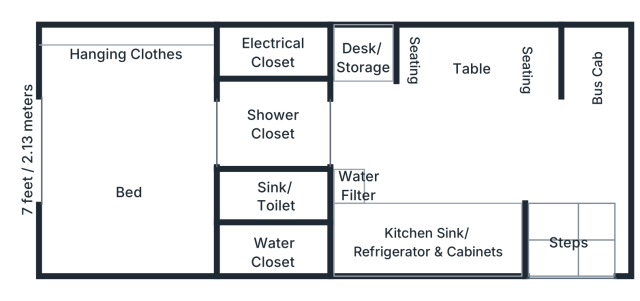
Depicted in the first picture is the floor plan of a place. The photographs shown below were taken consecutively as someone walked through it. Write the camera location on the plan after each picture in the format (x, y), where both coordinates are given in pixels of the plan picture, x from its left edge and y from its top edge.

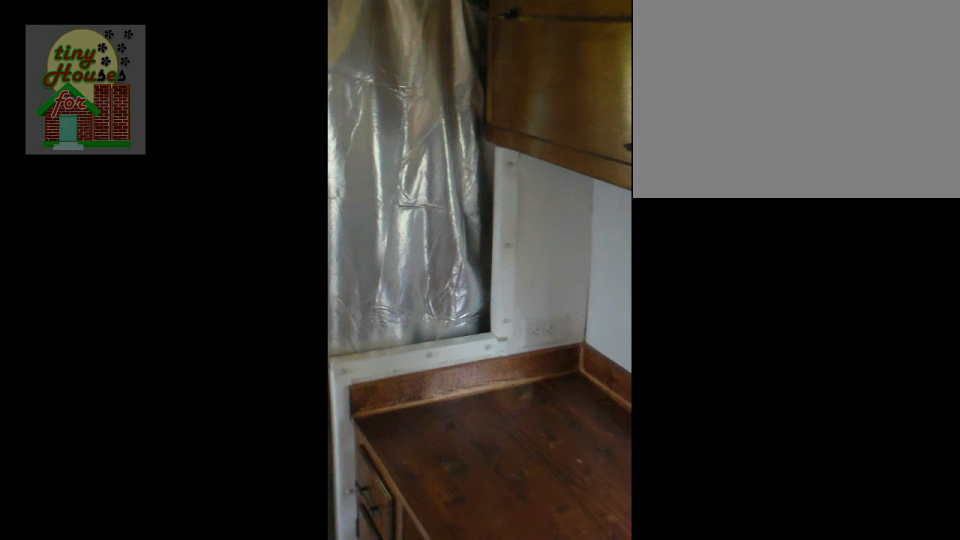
(400, 178)
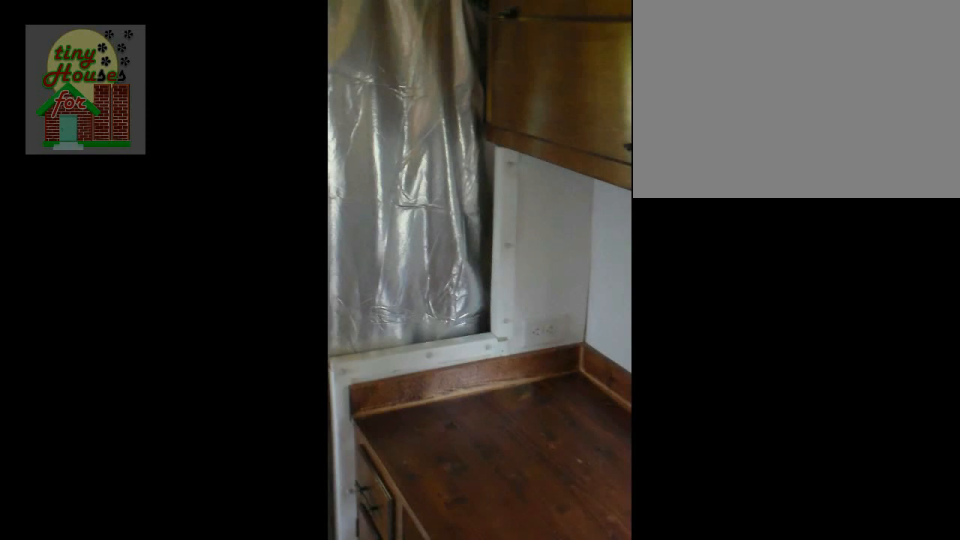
(400, 178)
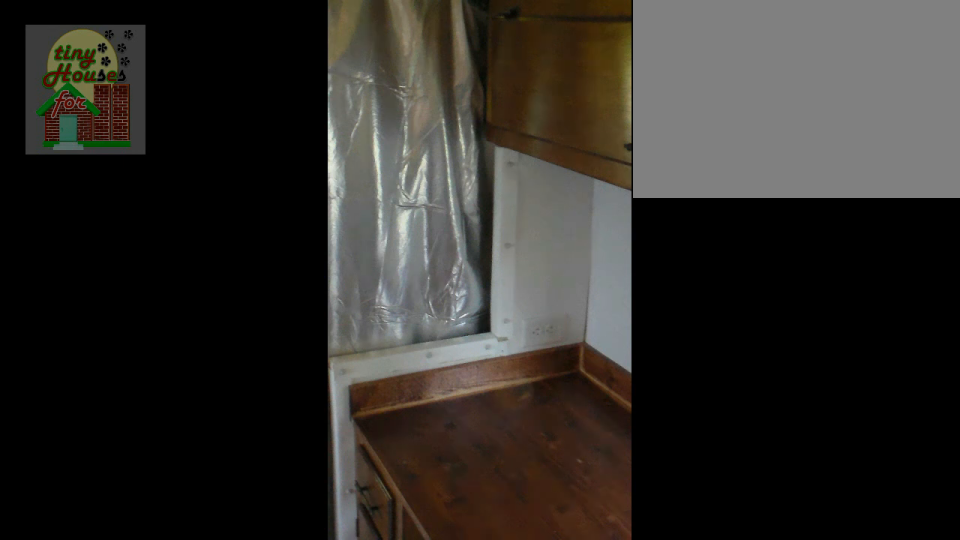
(400, 181)
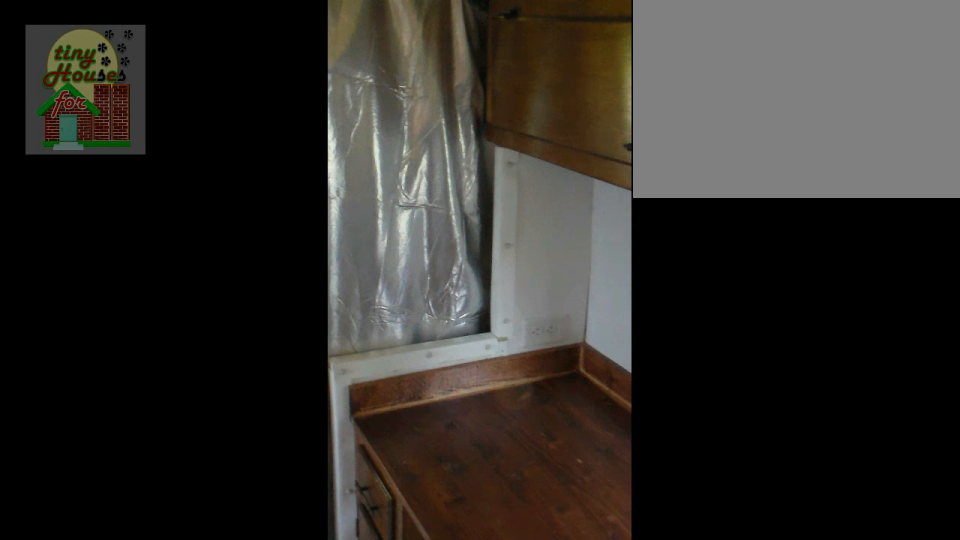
(400, 183)
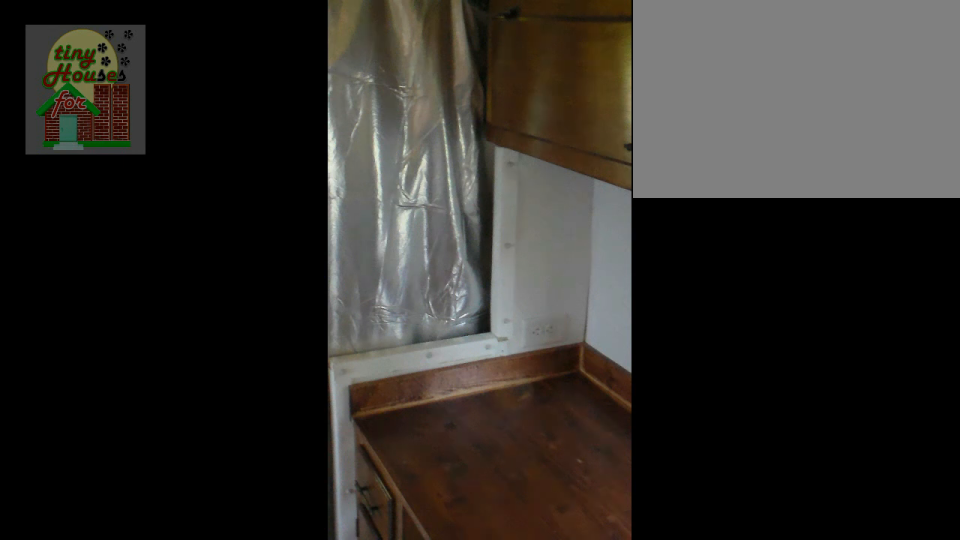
(408, 179)
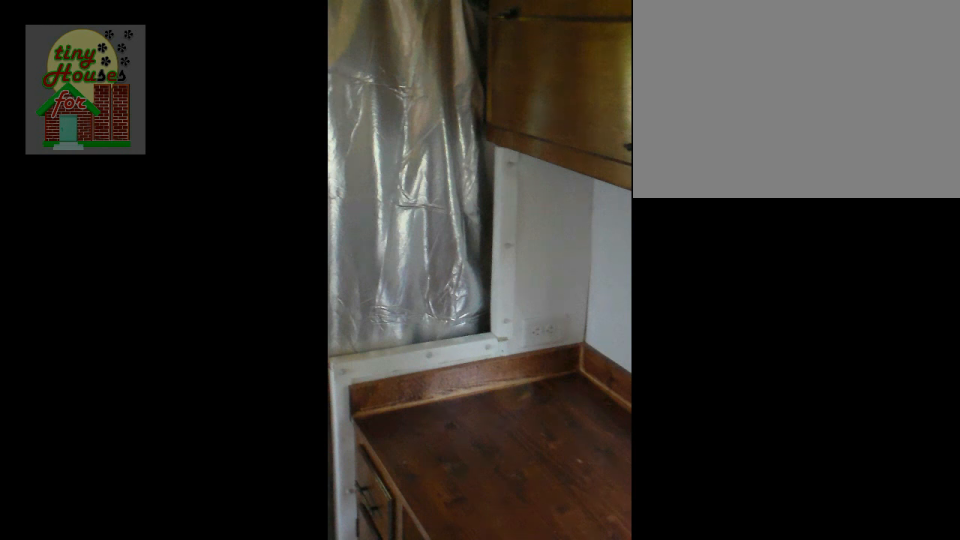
(408, 180)
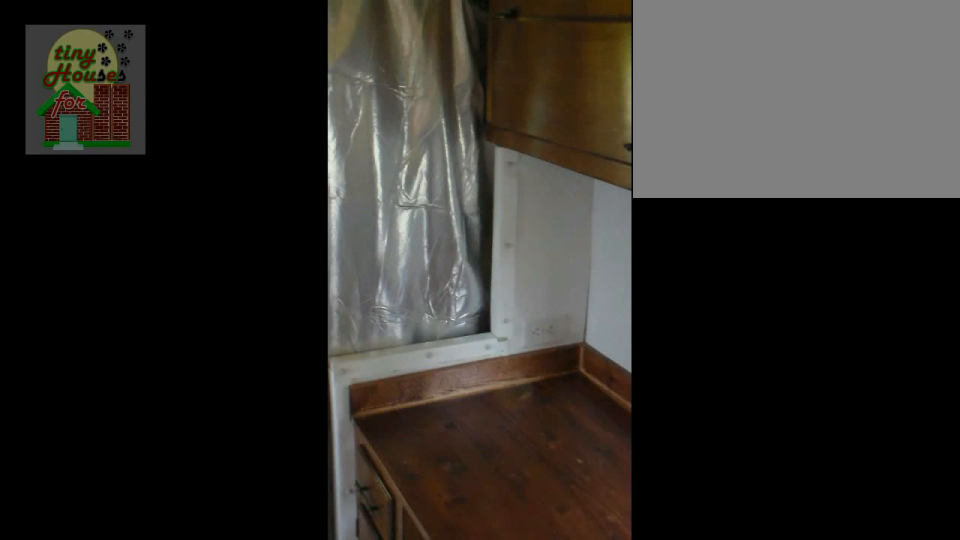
(408, 180)
